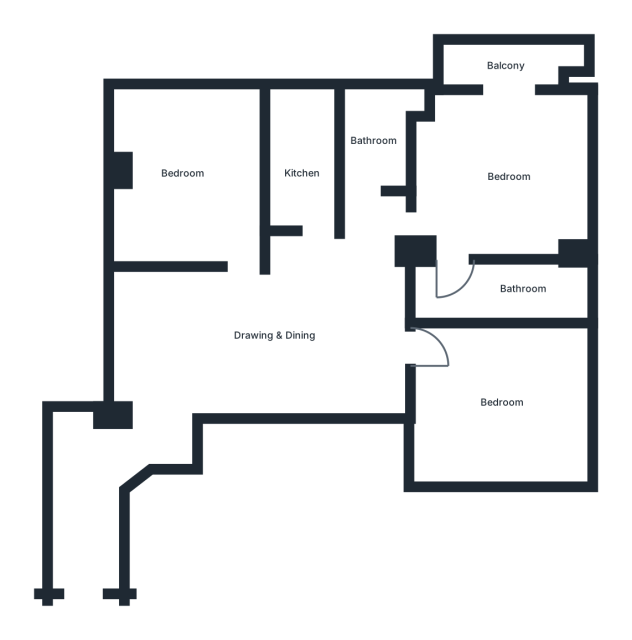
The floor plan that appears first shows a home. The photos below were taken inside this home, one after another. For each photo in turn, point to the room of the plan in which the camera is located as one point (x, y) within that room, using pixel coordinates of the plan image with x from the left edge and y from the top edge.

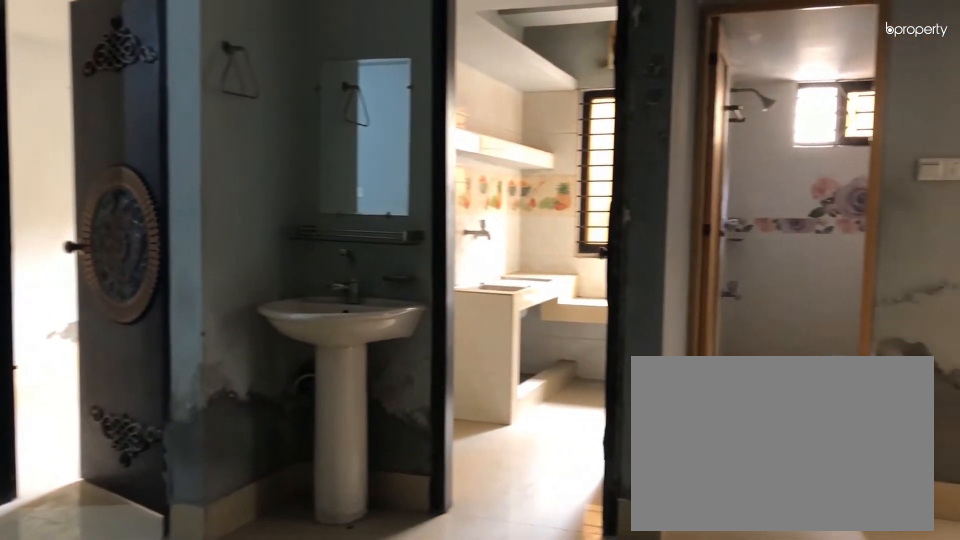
(250, 330)
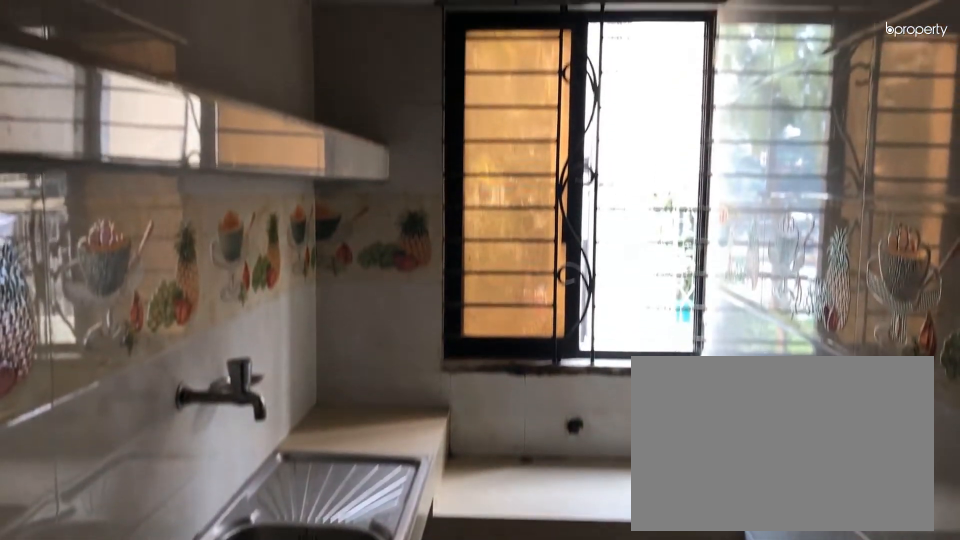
(306, 157)
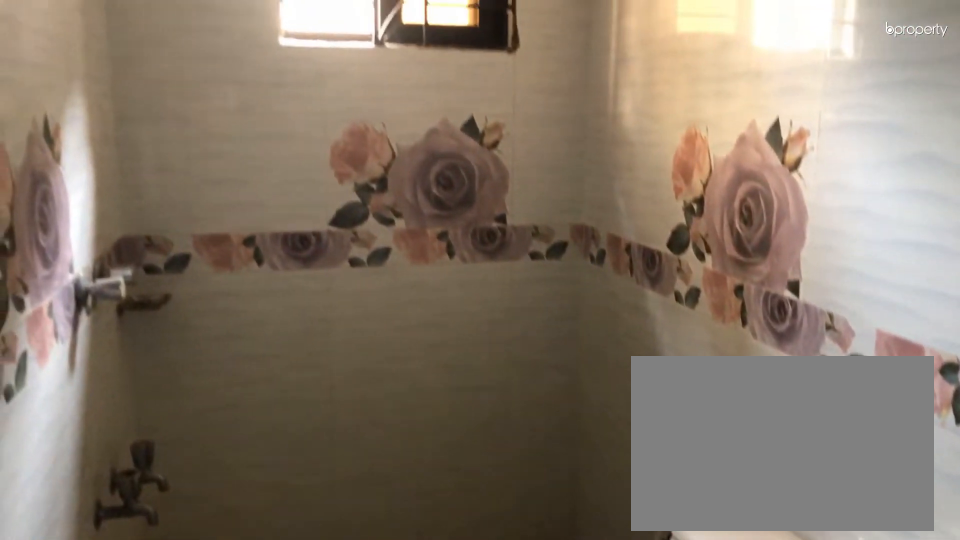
(375, 140)
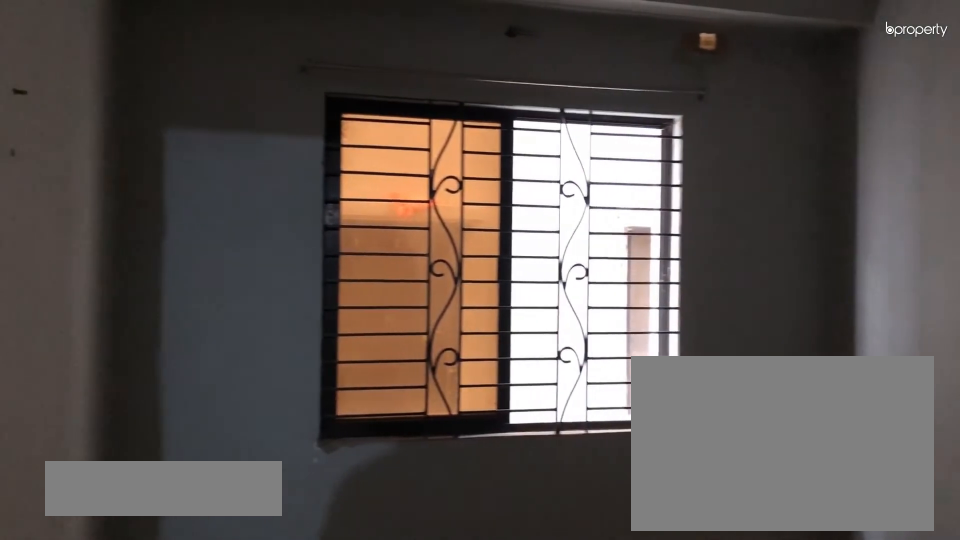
(502, 395)
